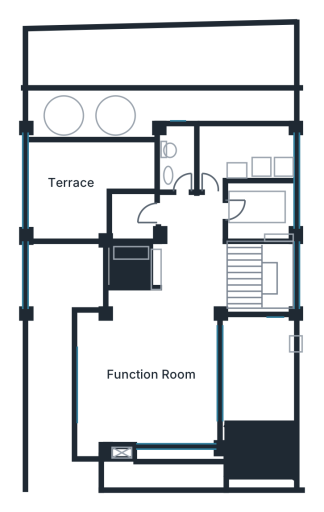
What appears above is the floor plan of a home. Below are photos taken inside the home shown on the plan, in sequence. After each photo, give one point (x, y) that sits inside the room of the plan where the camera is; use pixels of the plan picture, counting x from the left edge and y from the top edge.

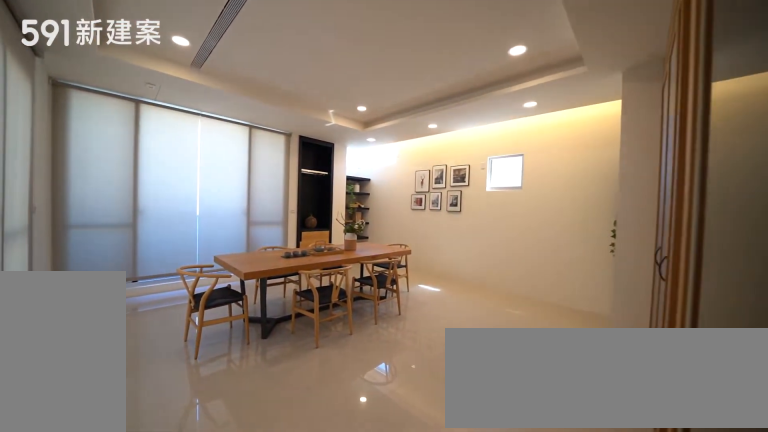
(148, 373)
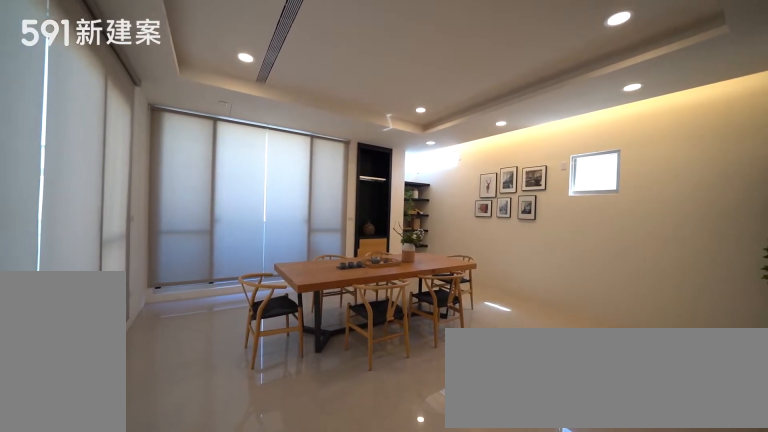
(148, 373)
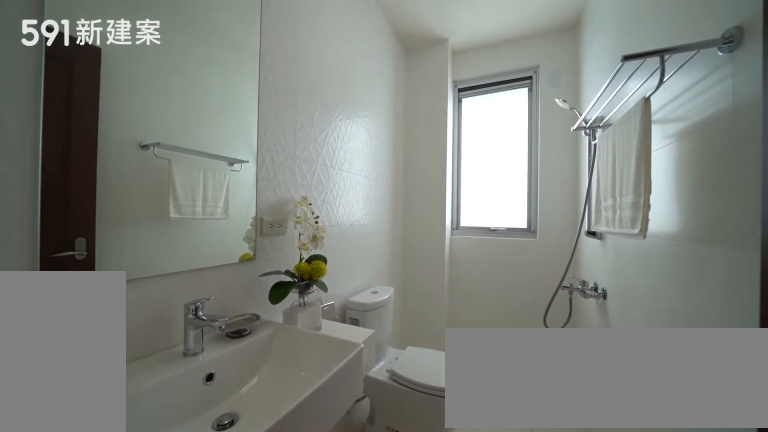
(179, 152)
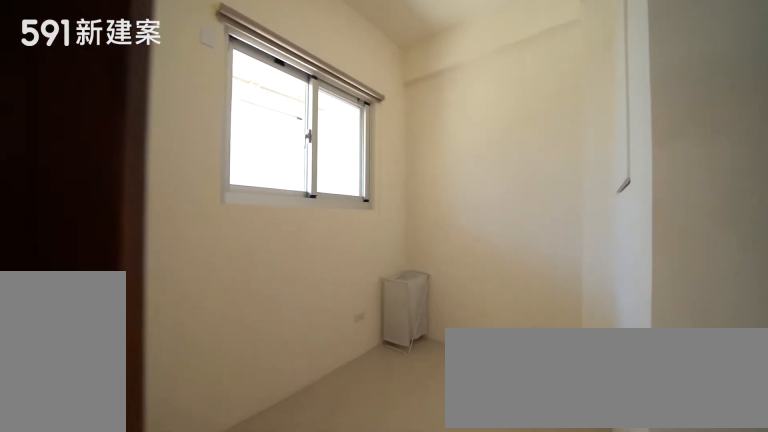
(265, 210)
